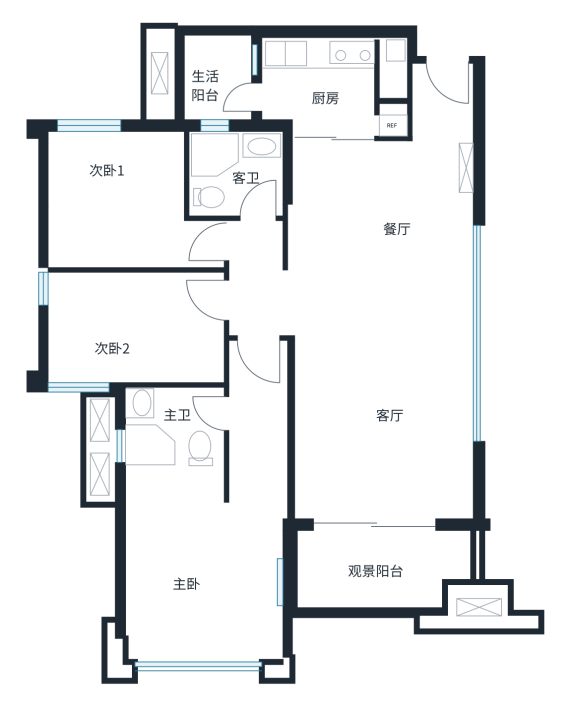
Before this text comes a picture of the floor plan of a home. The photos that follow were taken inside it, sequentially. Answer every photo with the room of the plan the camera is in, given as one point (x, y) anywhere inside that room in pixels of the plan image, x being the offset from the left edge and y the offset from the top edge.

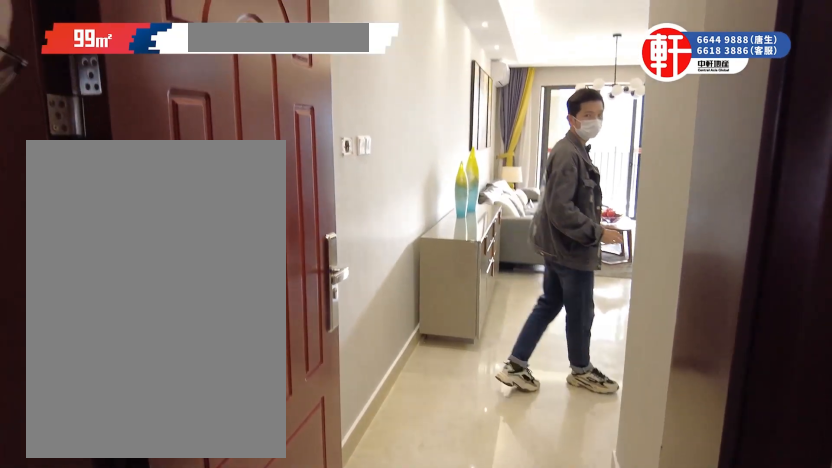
(444, 112)
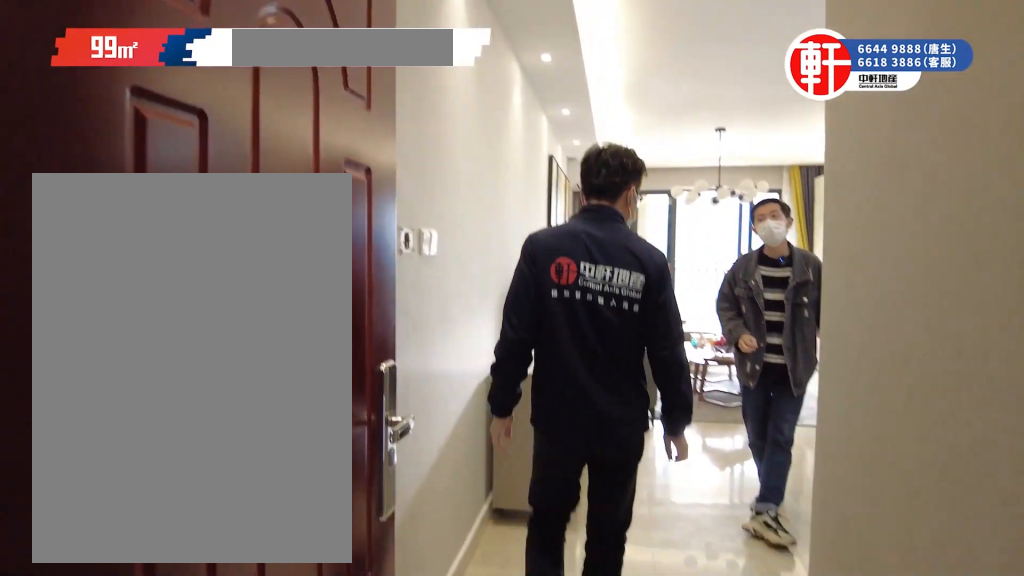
(444, 112)
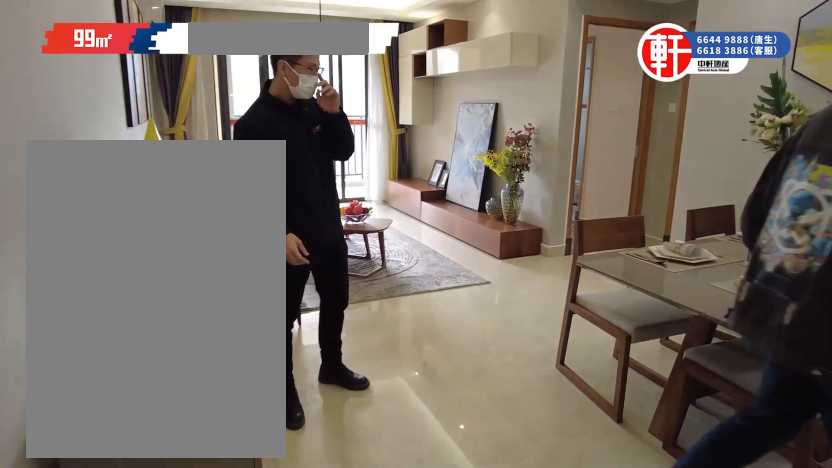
(381, 201)
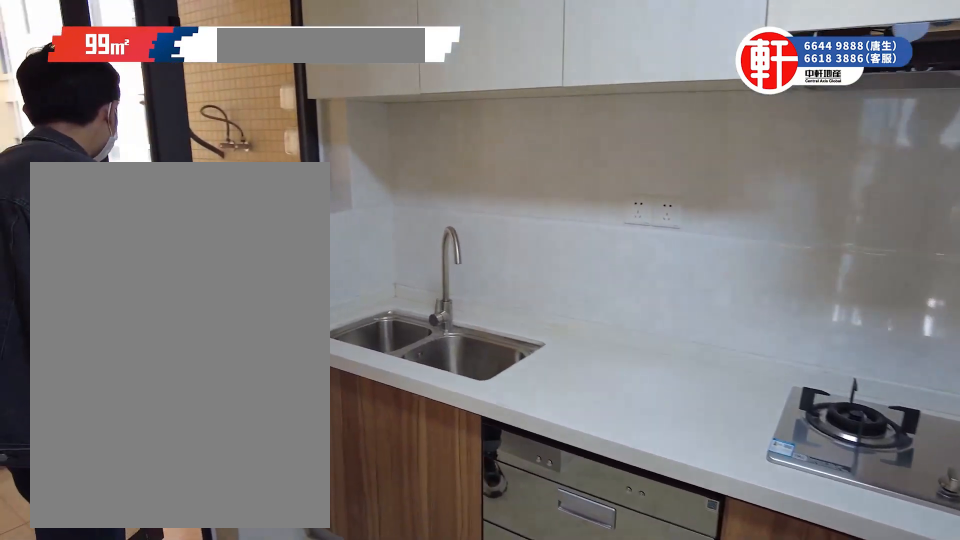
(327, 96)
